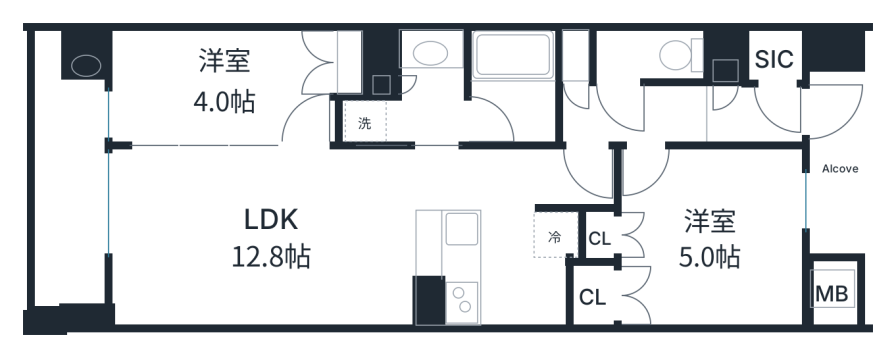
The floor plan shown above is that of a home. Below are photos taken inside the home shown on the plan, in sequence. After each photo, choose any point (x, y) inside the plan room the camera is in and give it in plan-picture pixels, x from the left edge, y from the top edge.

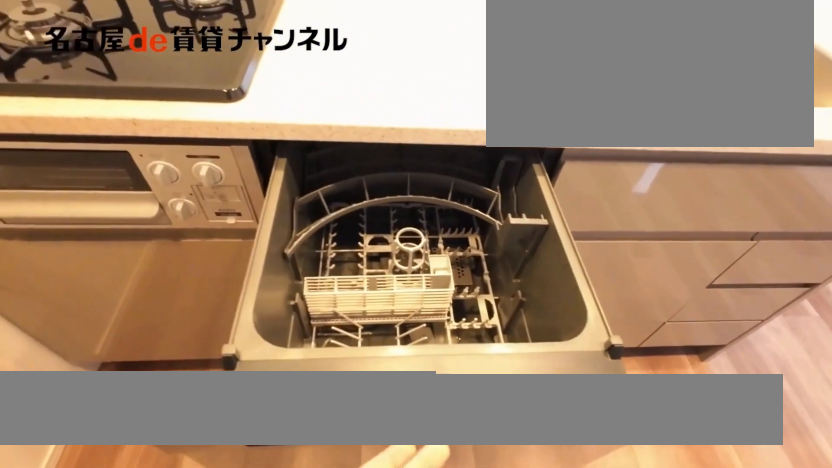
(486, 267)
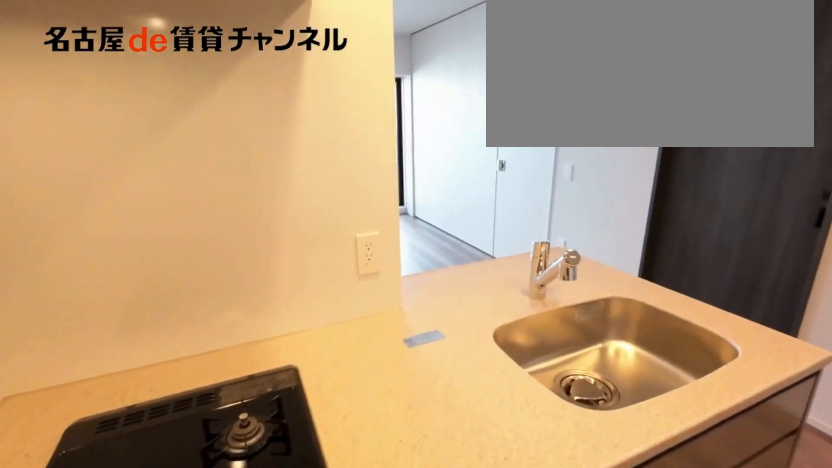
(486, 267)
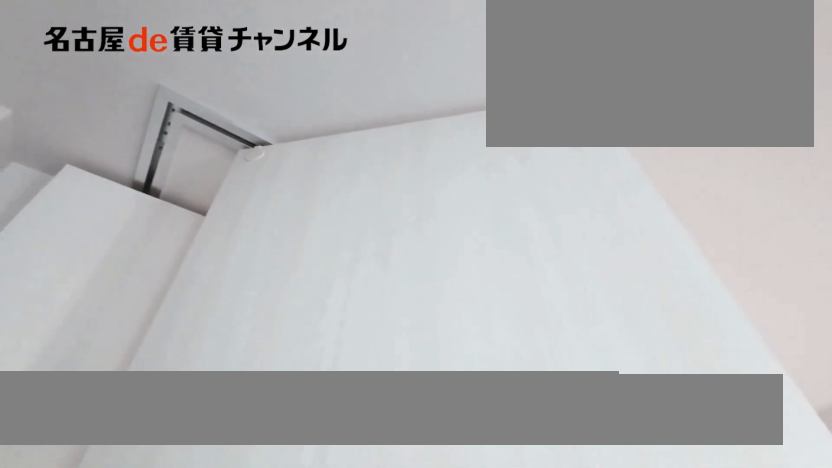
(219, 90)
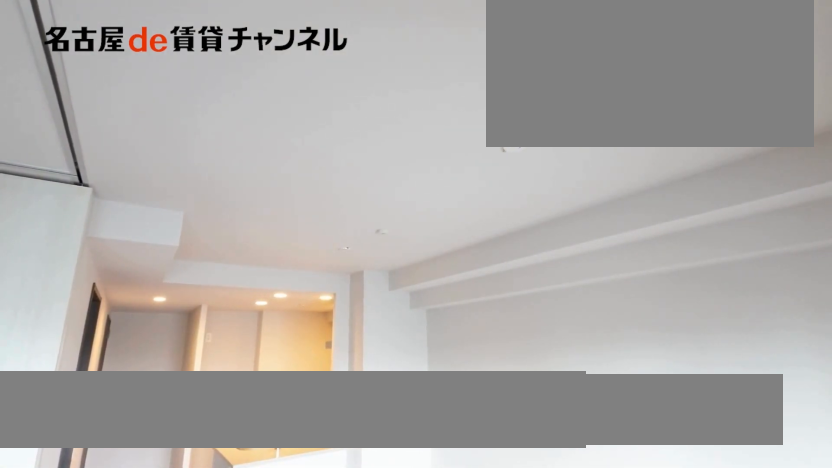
(258, 234)
